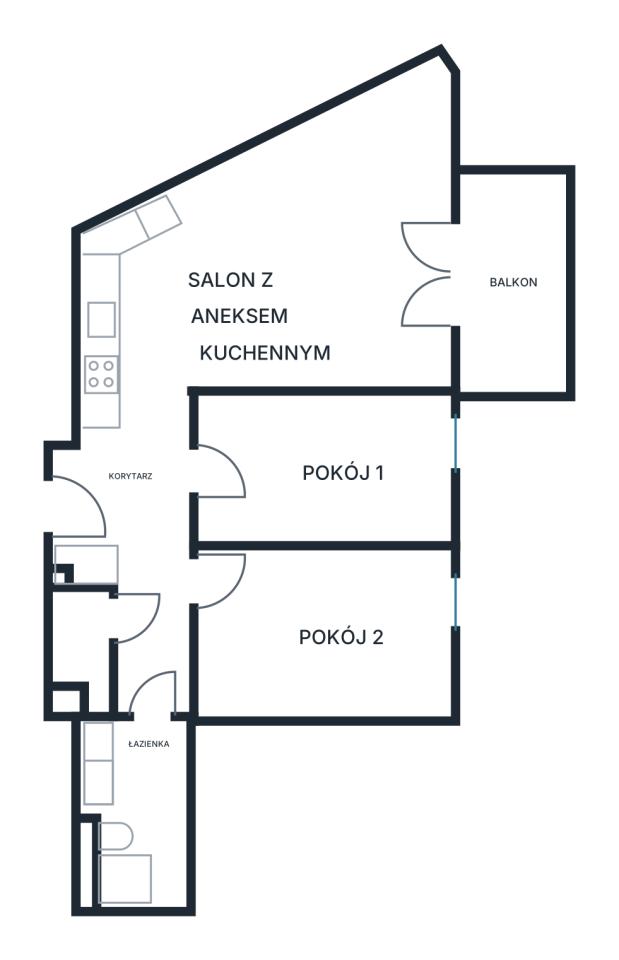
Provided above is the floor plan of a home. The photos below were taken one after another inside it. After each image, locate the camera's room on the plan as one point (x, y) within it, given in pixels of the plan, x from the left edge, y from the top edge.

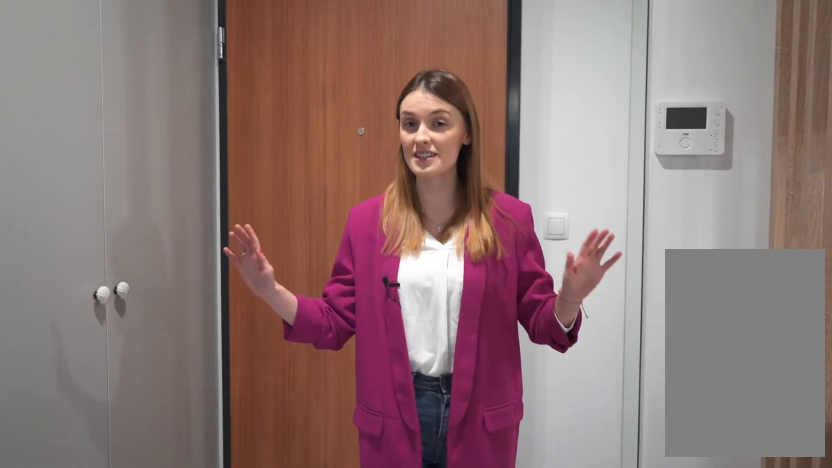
(143, 544)
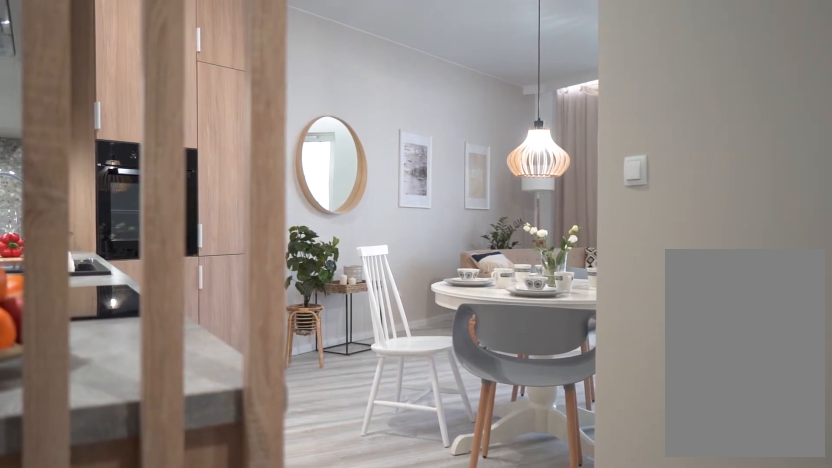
(143, 544)
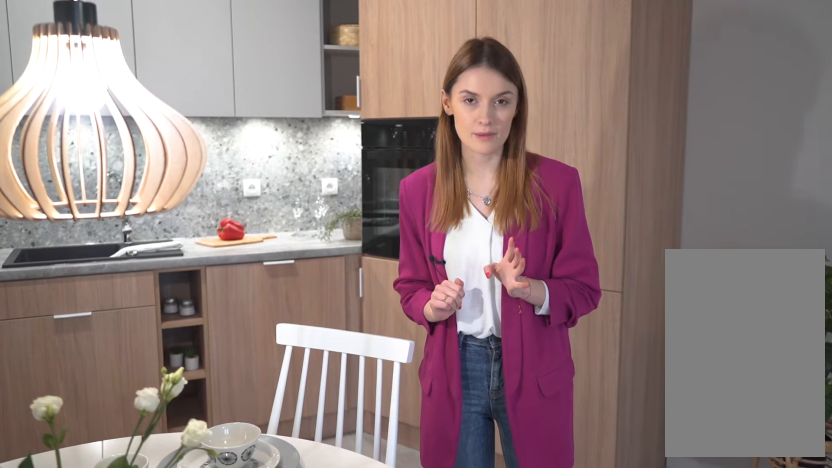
(279, 249)
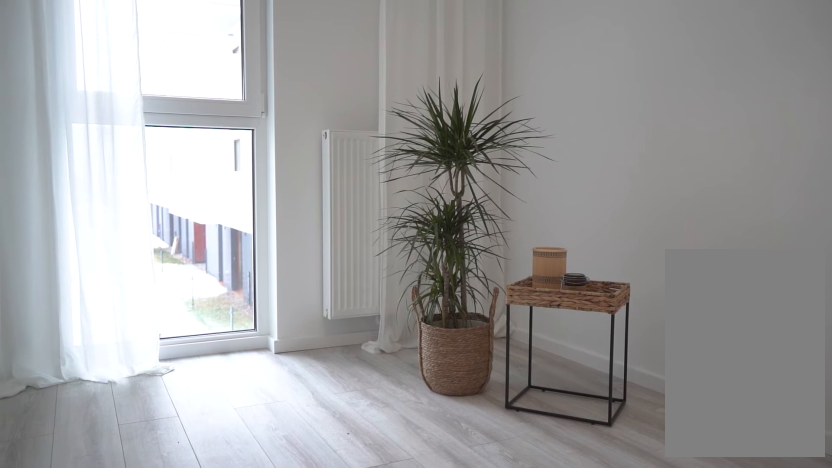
(329, 467)
